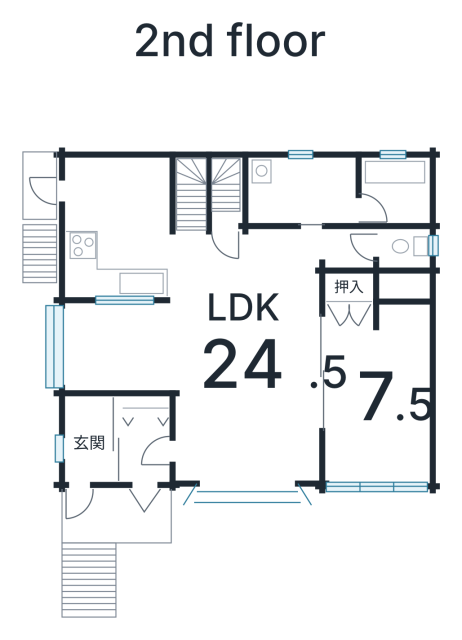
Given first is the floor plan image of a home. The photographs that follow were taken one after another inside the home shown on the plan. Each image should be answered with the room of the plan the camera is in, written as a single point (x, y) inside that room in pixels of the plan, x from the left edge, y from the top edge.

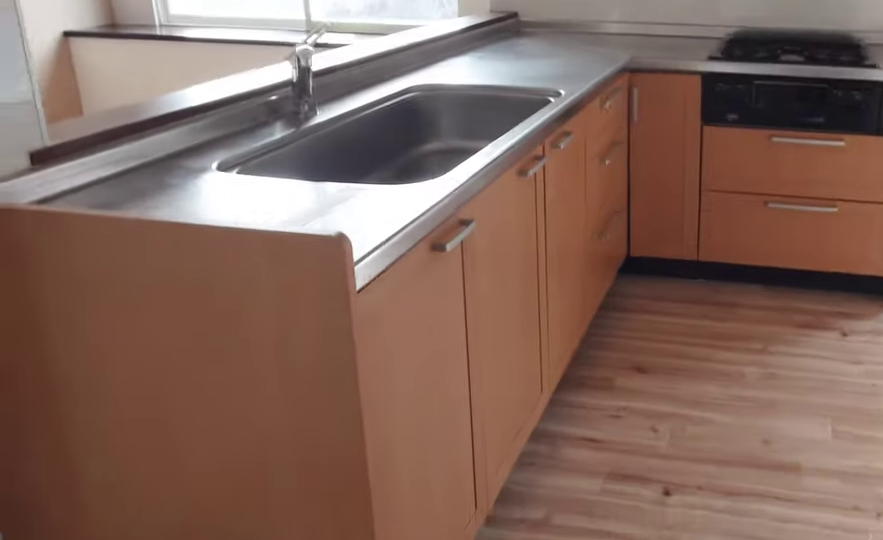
(120, 228)
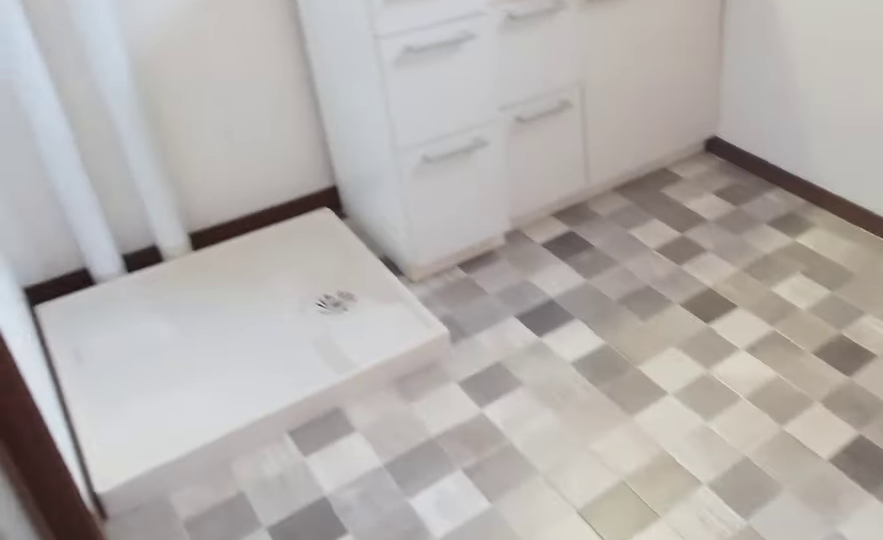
(303, 181)
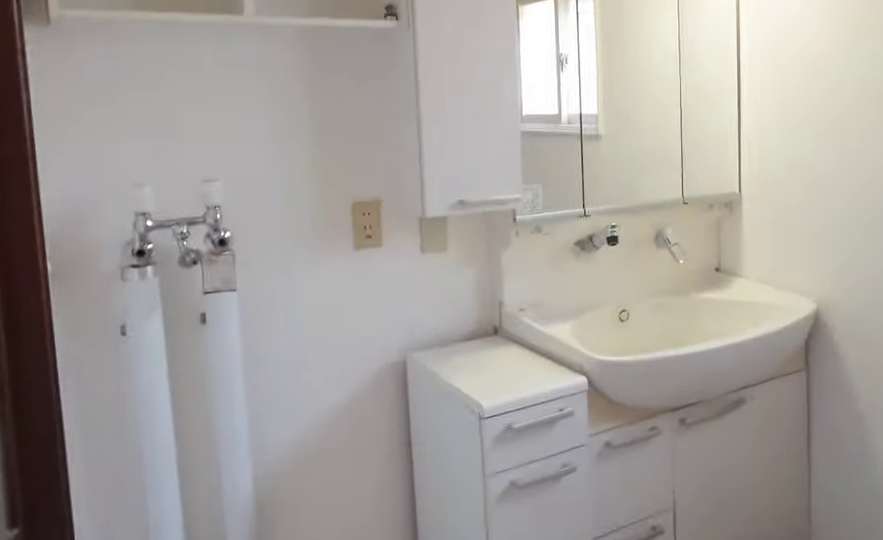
(303, 181)
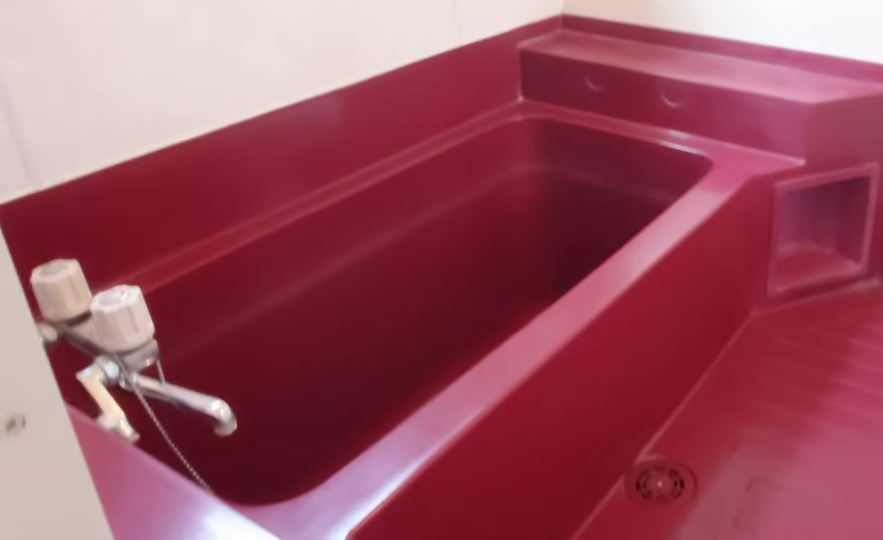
(388, 193)
